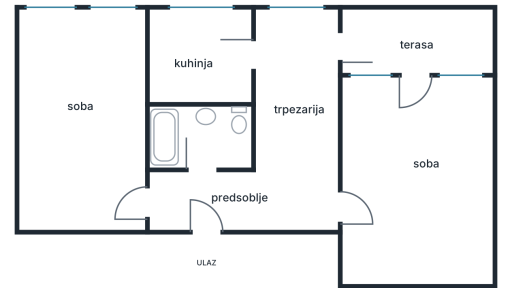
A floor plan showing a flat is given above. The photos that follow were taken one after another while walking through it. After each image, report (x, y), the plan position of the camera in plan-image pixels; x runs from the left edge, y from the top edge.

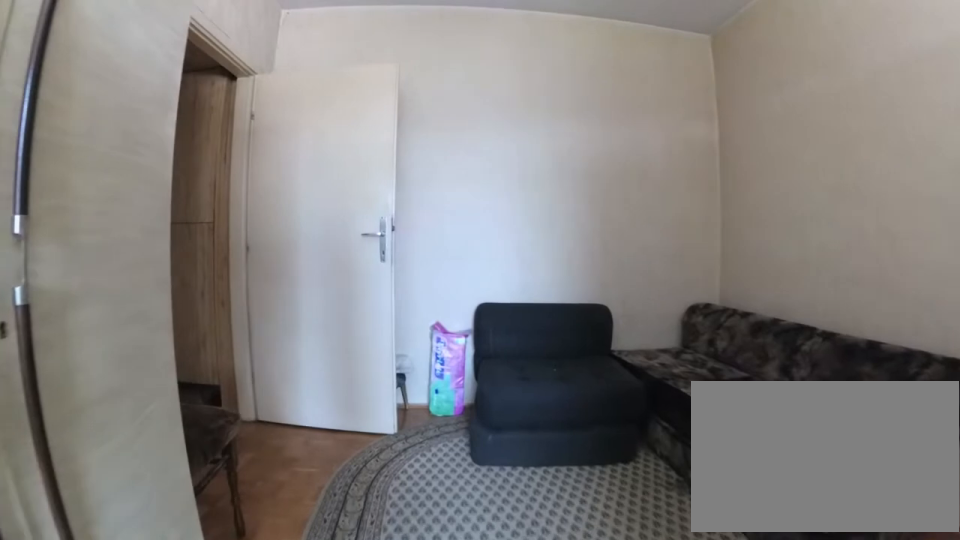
(116, 113)
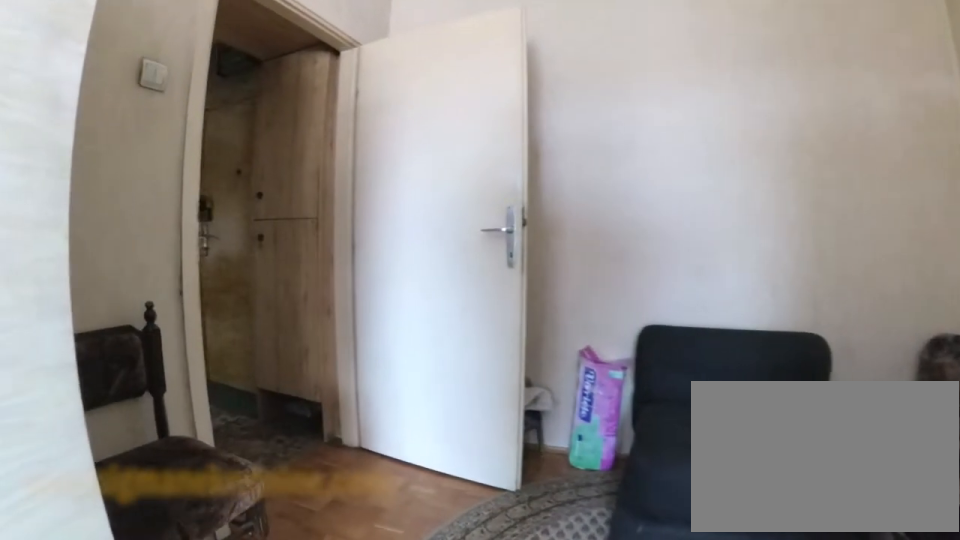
(113, 136)
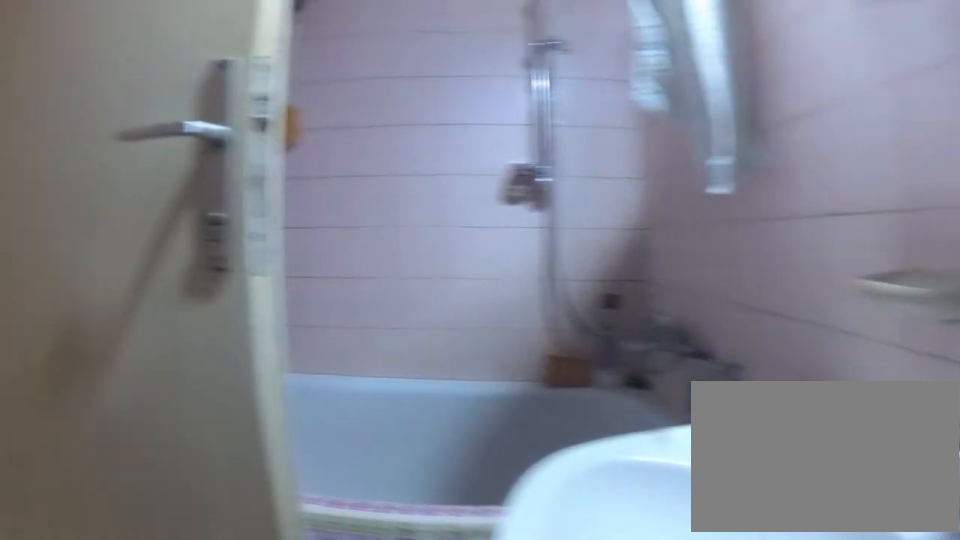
(211, 137)
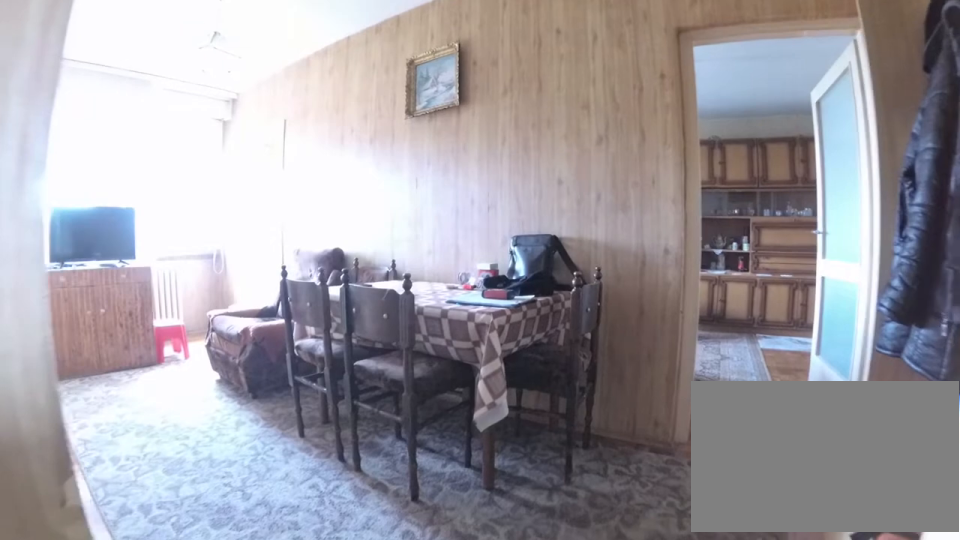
(243, 200)
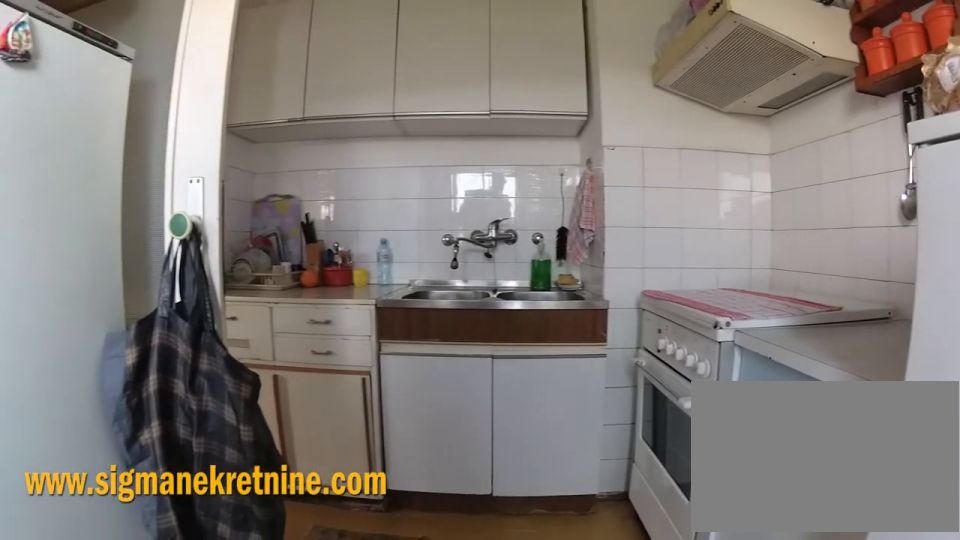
(191, 20)
